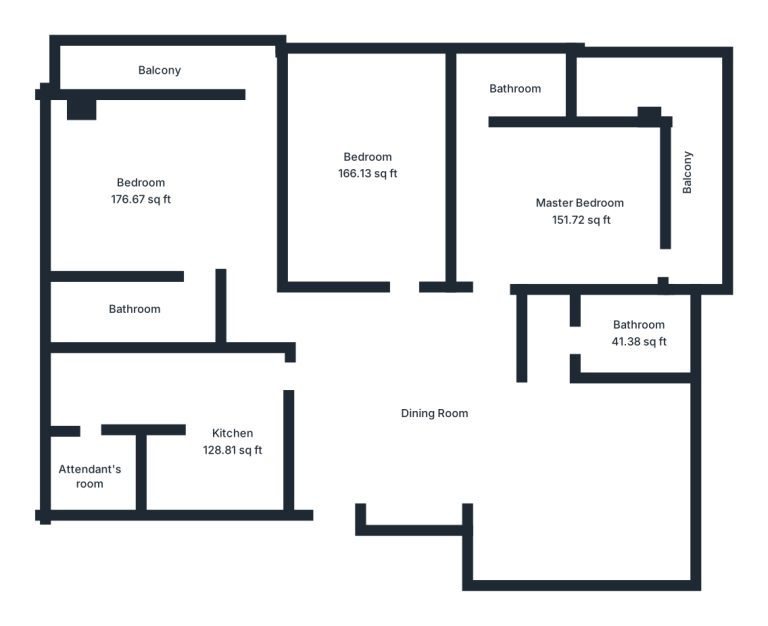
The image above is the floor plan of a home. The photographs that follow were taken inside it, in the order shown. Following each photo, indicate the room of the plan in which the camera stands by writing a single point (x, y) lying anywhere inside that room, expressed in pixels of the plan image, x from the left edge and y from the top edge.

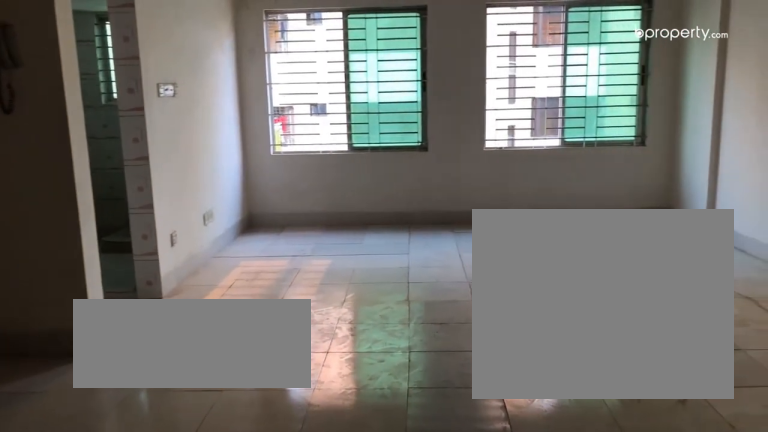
(426, 412)
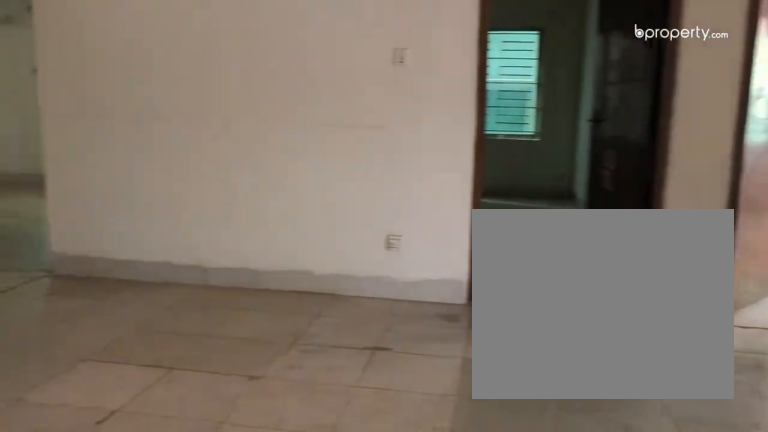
(426, 412)
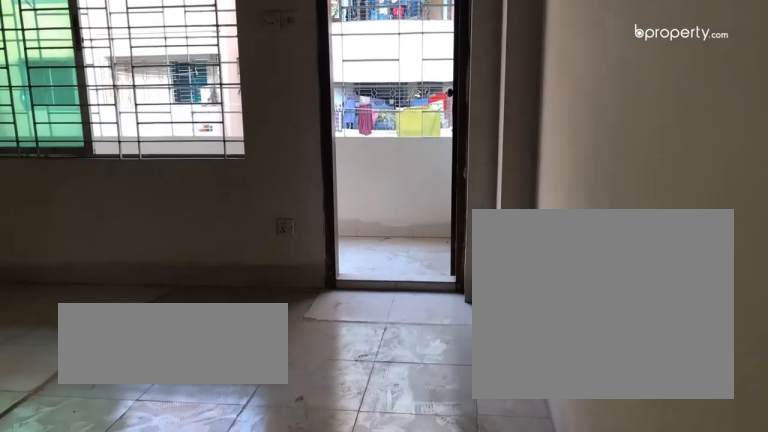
(577, 211)
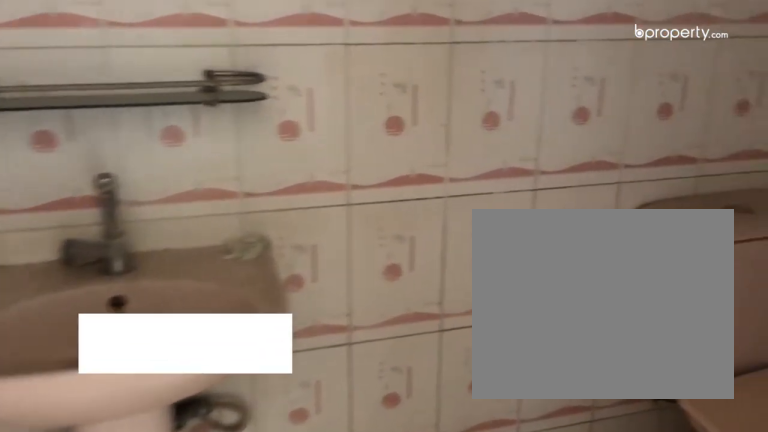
(518, 88)
